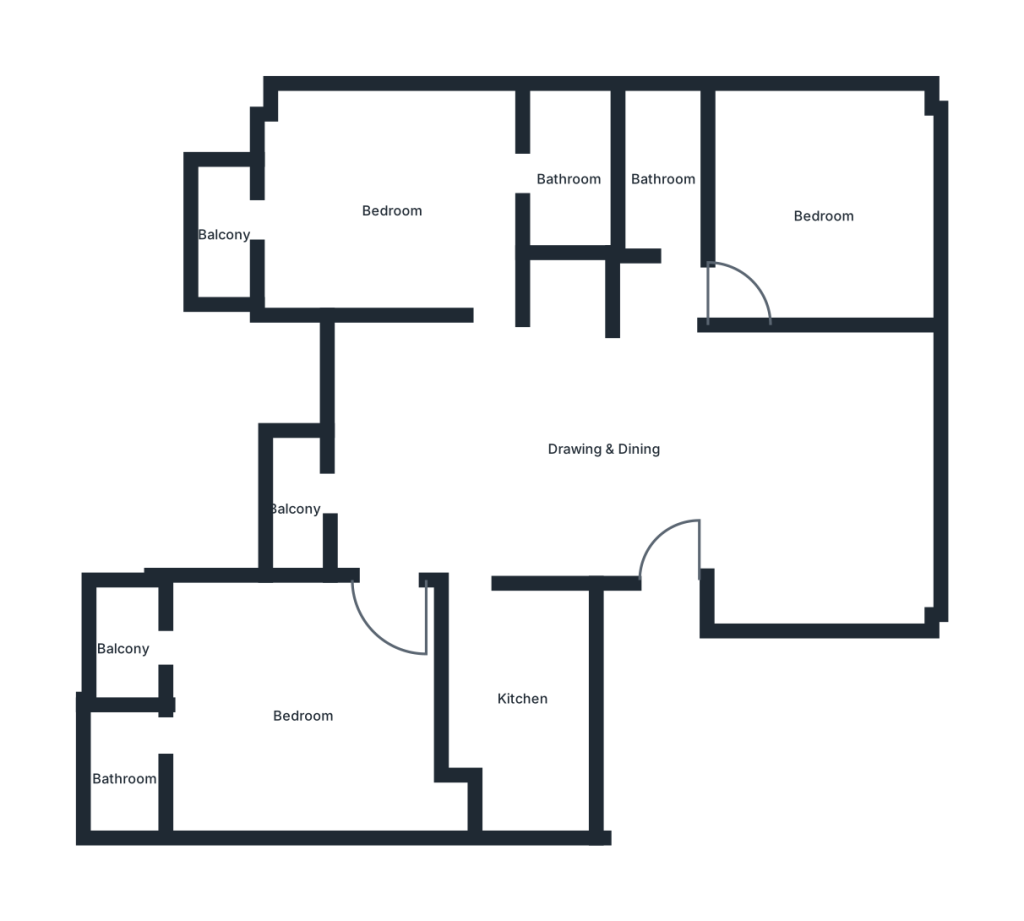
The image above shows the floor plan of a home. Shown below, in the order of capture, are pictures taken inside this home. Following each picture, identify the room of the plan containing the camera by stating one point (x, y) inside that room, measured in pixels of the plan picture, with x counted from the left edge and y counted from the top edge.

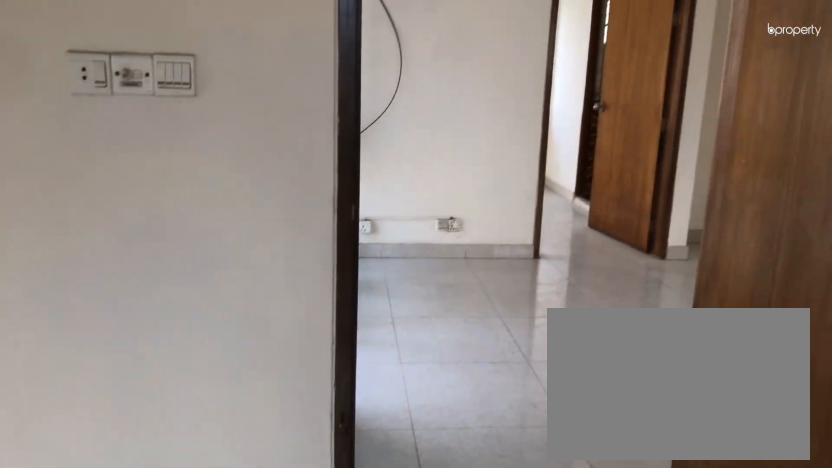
(305, 718)
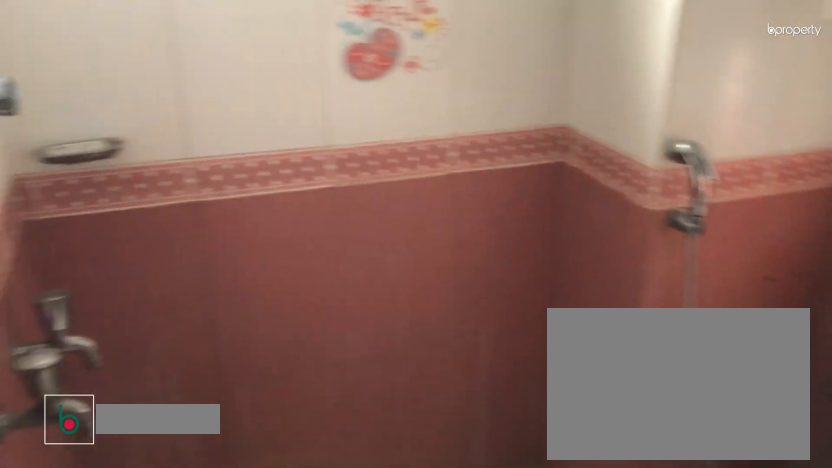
(124, 778)
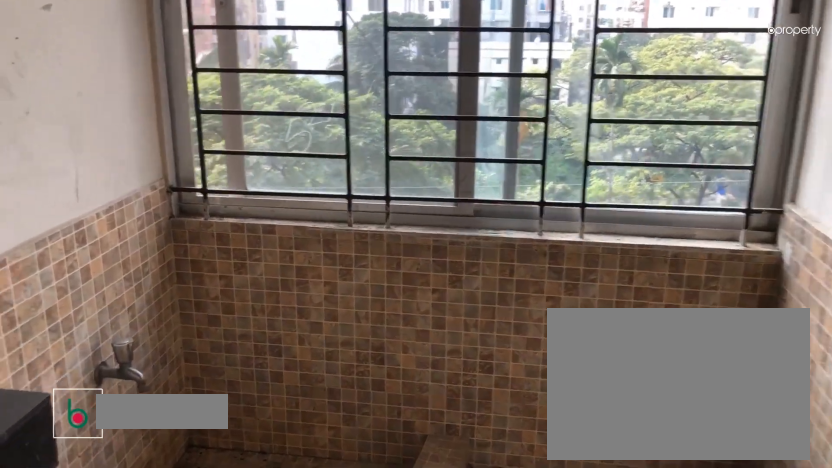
(521, 699)
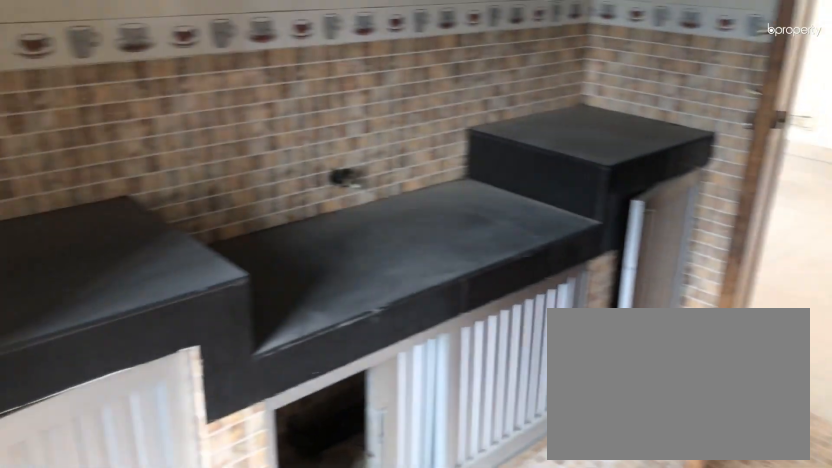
(521, 699)
